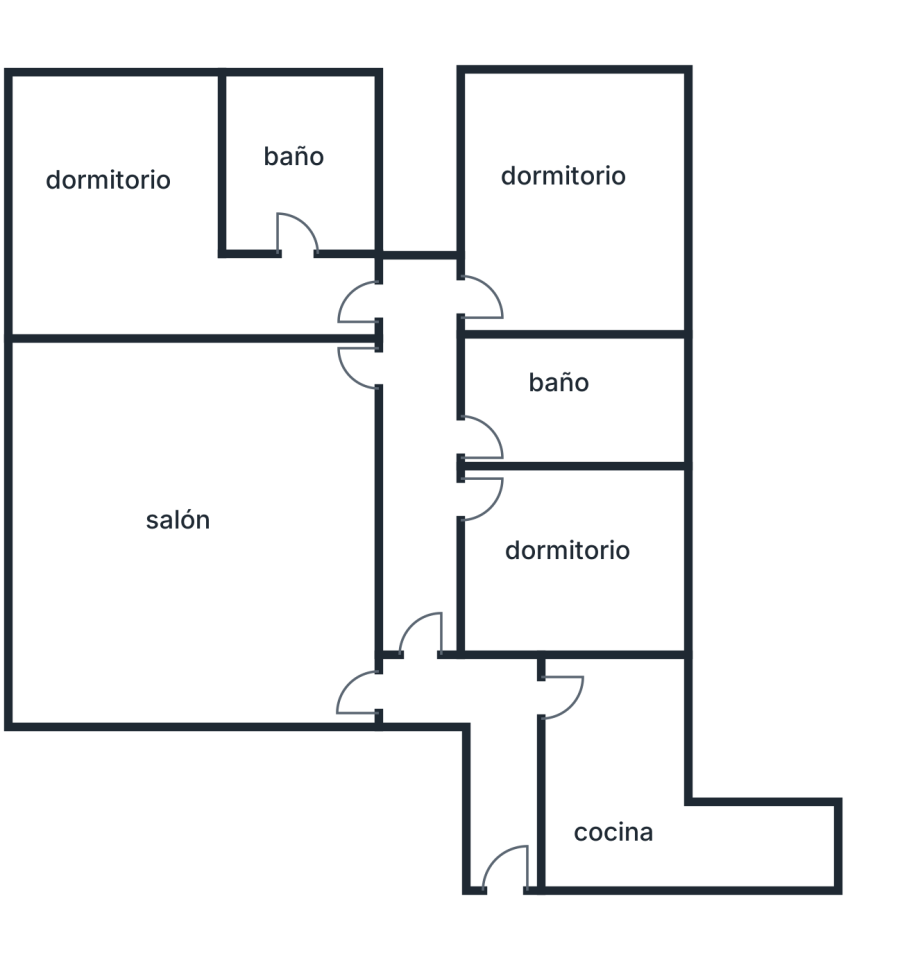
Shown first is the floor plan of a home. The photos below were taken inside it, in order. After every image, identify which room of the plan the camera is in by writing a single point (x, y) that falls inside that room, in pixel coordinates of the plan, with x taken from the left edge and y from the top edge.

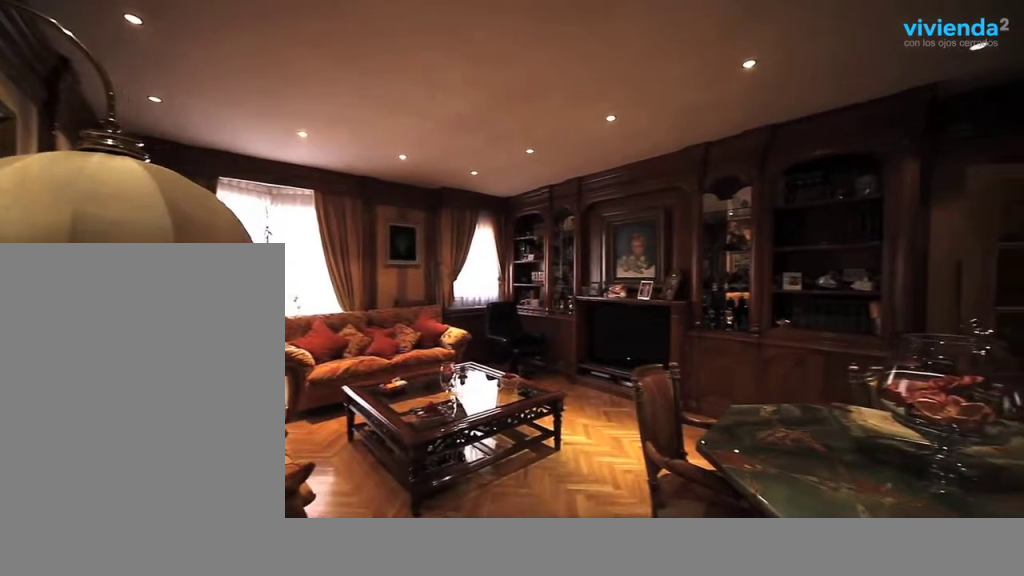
(229, 623)
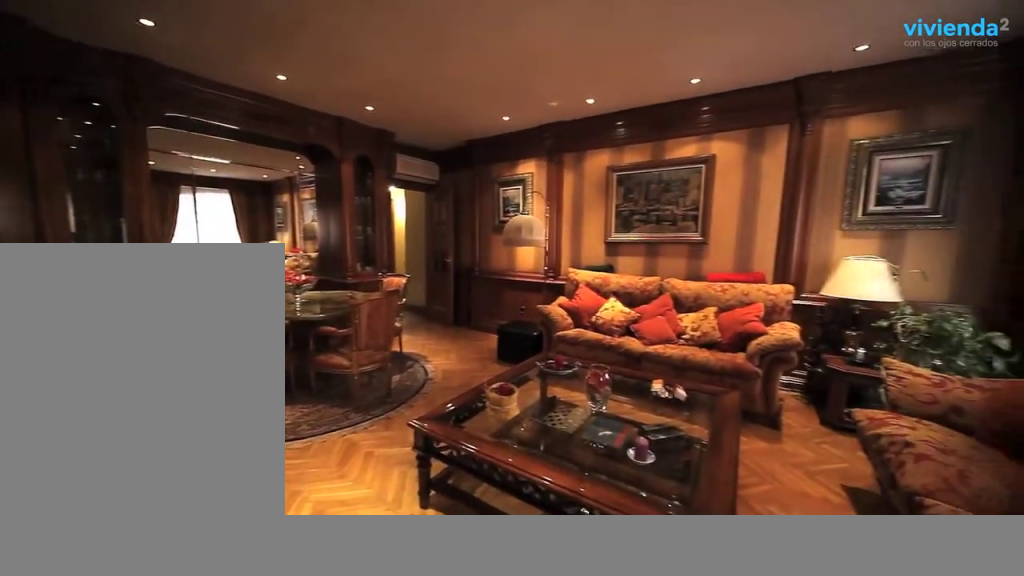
(229, 624)
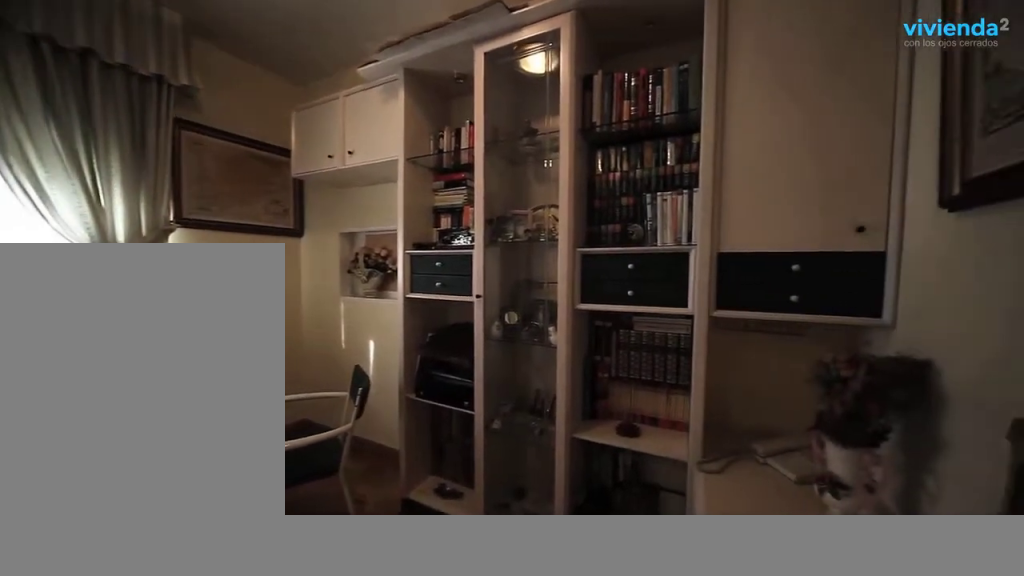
(602, 572)
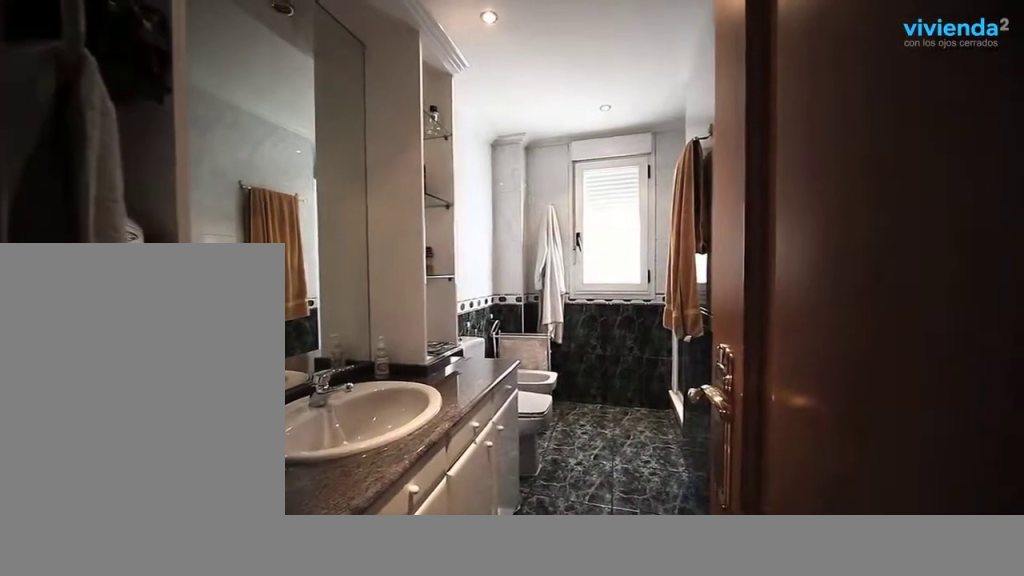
(630, 417)
